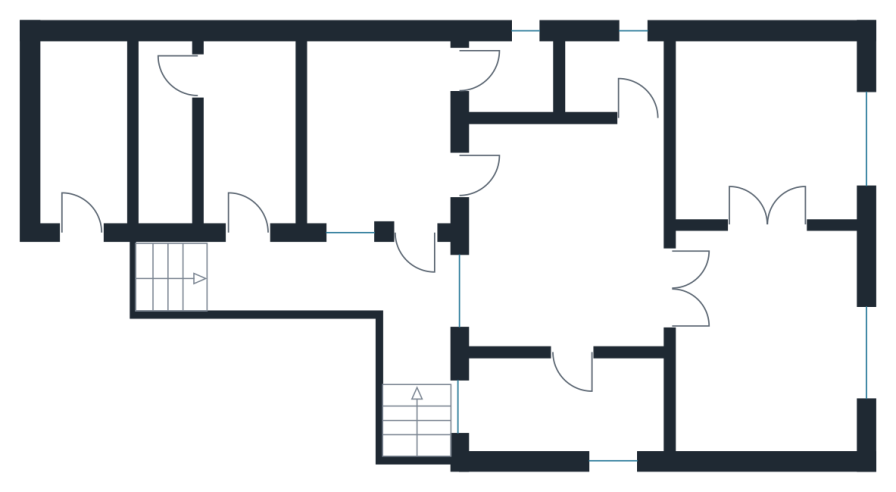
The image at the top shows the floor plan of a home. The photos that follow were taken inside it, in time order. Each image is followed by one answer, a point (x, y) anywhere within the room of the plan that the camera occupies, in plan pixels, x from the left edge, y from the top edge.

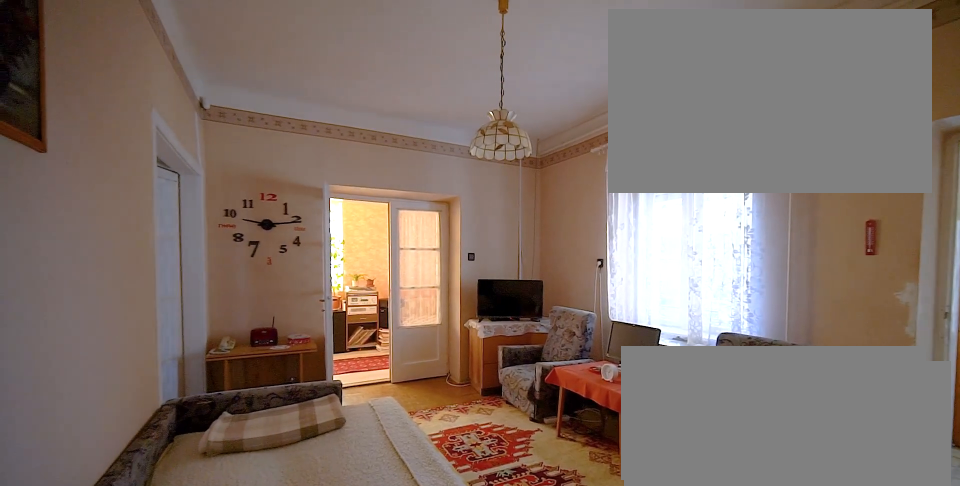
(569, 248)
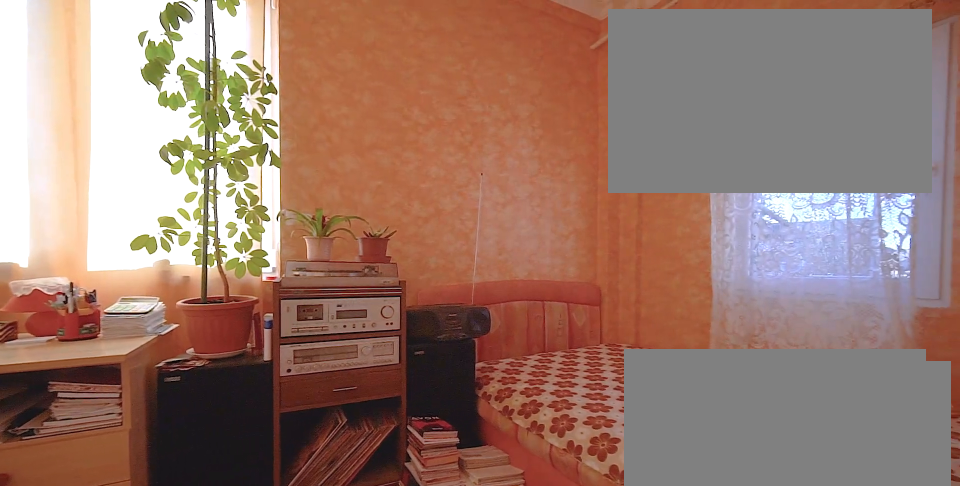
(570, 412)
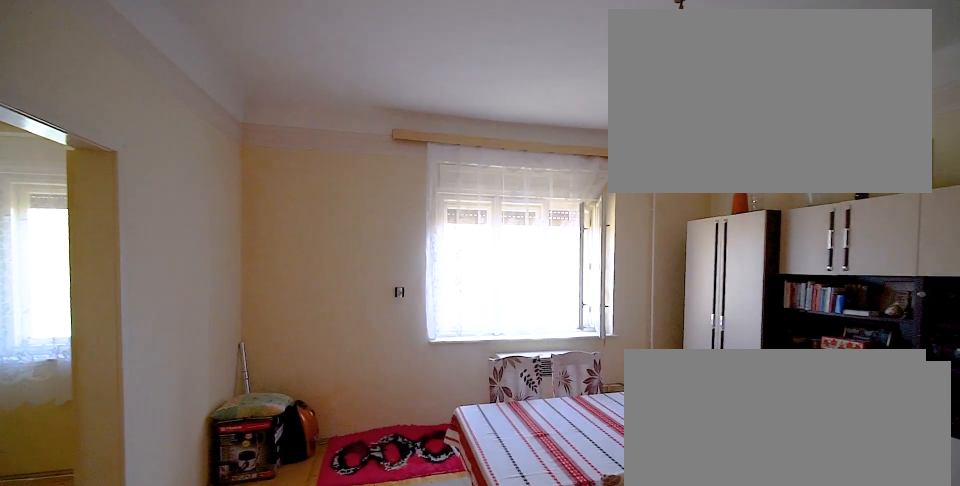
(768, 347)
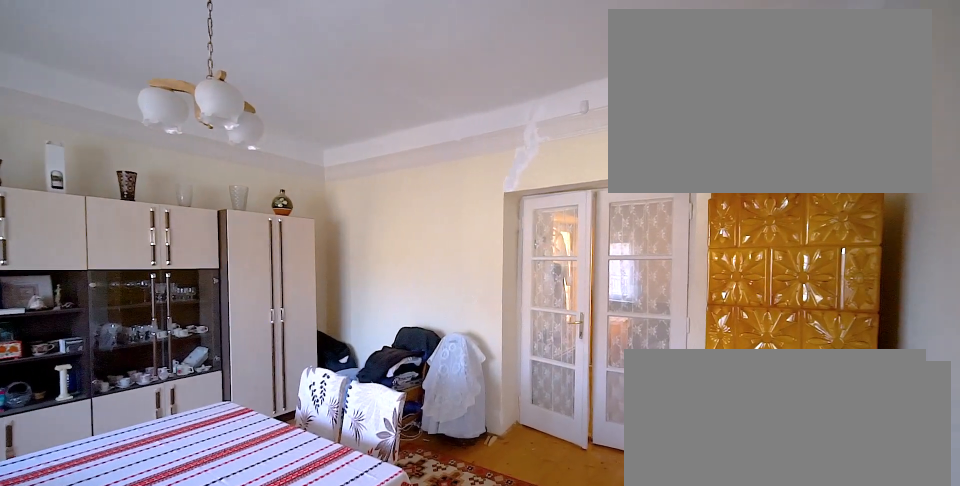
(768, 347)
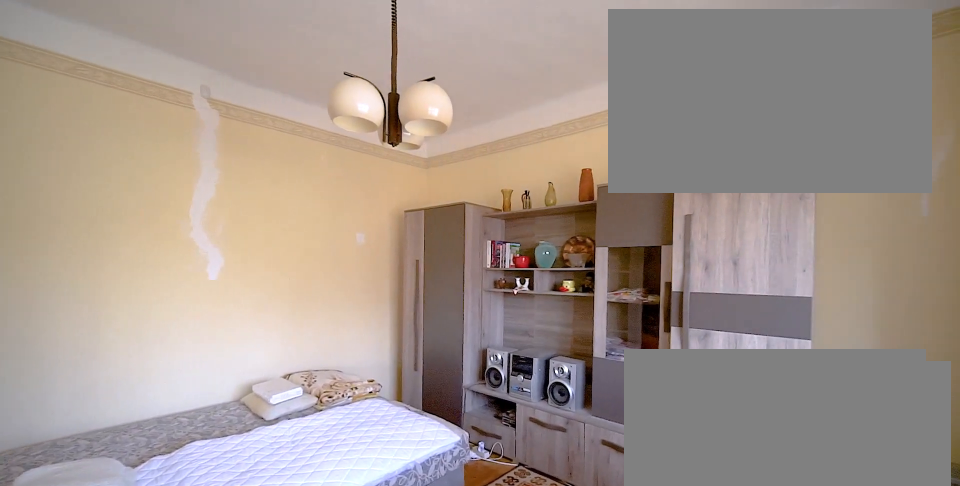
(768, 133)
